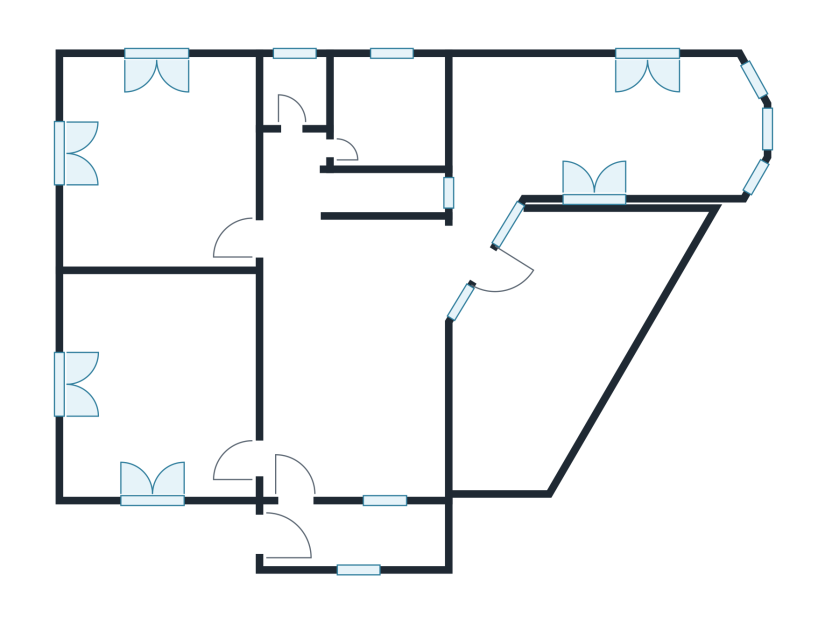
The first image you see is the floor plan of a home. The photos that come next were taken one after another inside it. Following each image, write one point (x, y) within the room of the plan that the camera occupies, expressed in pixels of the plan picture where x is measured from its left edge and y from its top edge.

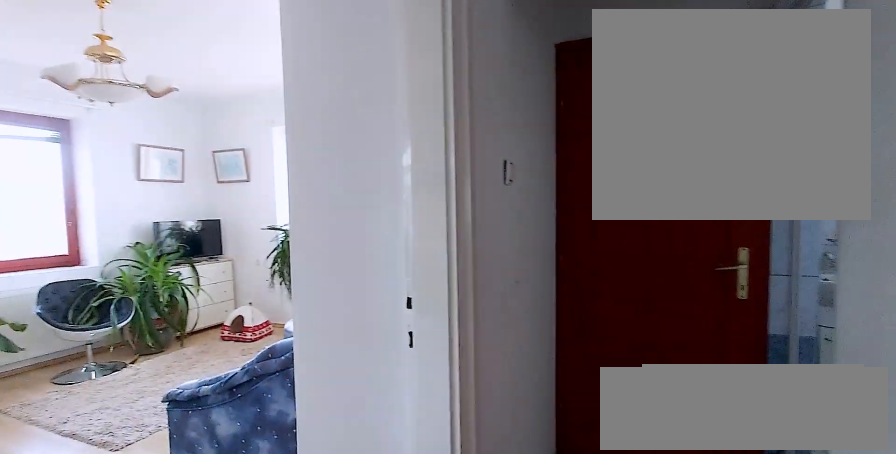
(163, 170)
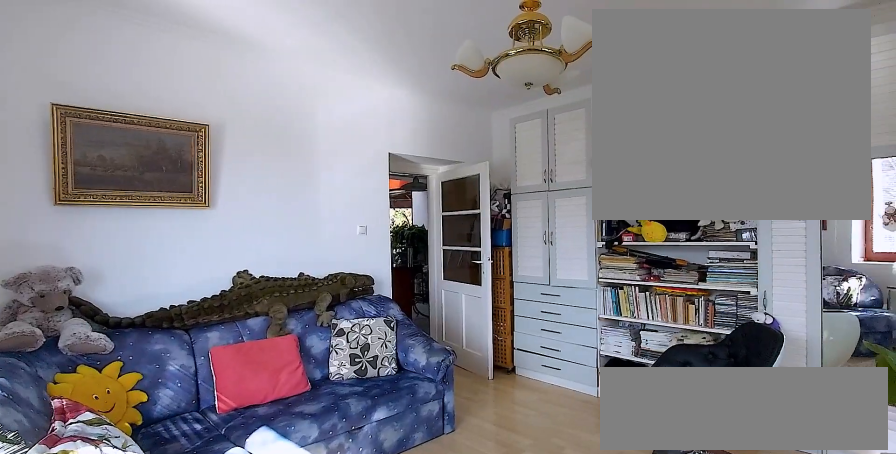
(163, 170)
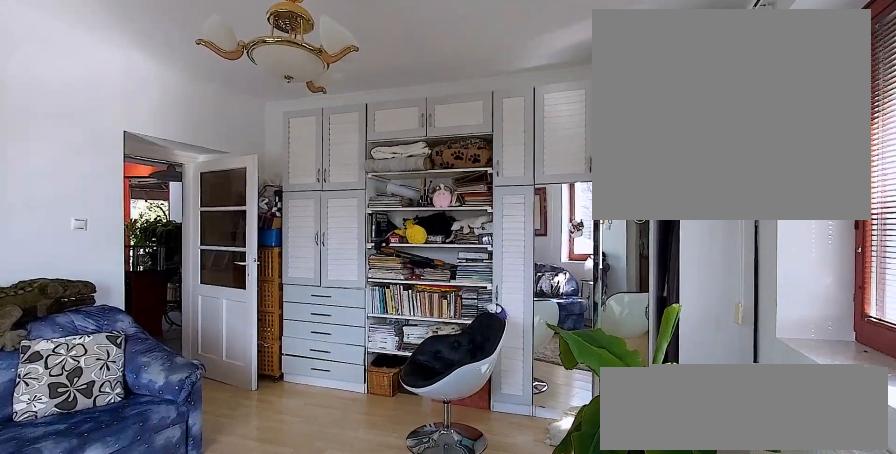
(164, 170)
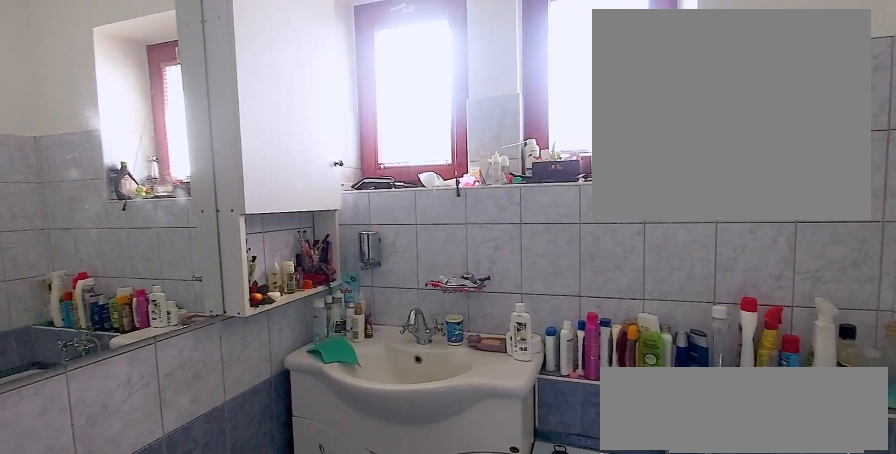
(392, 117)
